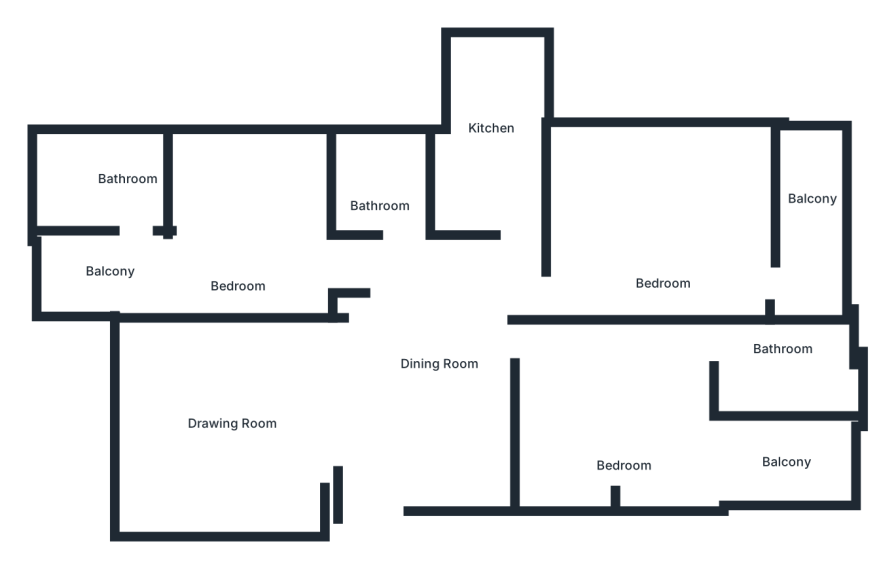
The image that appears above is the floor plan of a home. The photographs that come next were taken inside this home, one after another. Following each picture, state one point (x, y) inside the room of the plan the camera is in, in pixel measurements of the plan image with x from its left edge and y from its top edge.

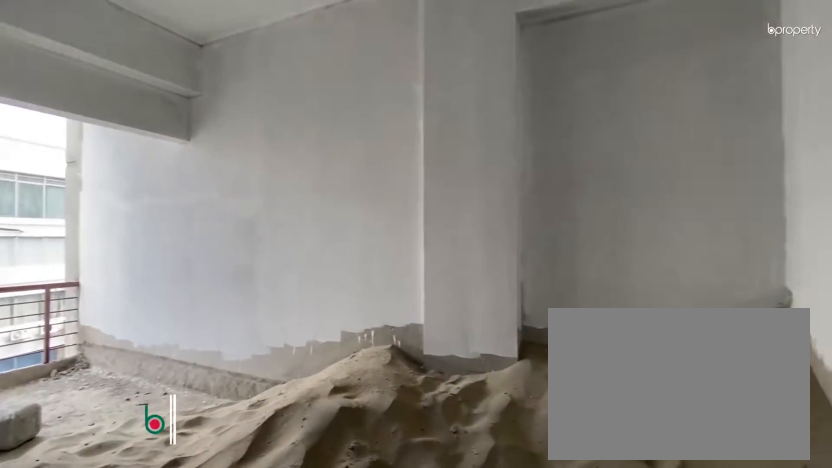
(636, 441)
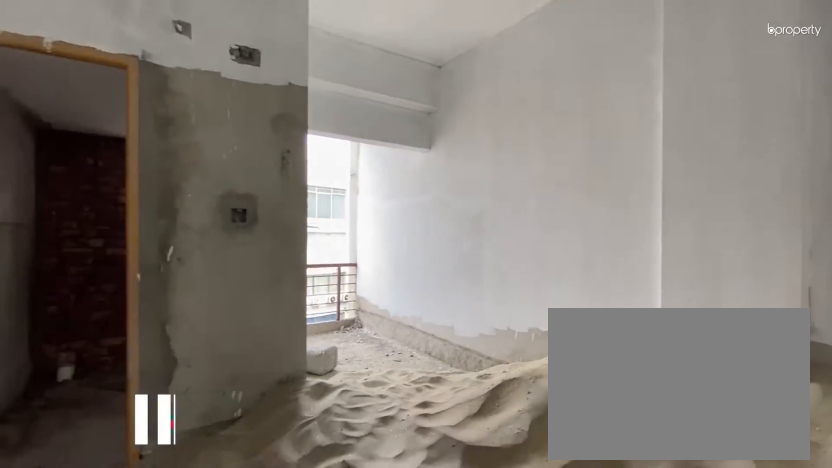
(636, 441)
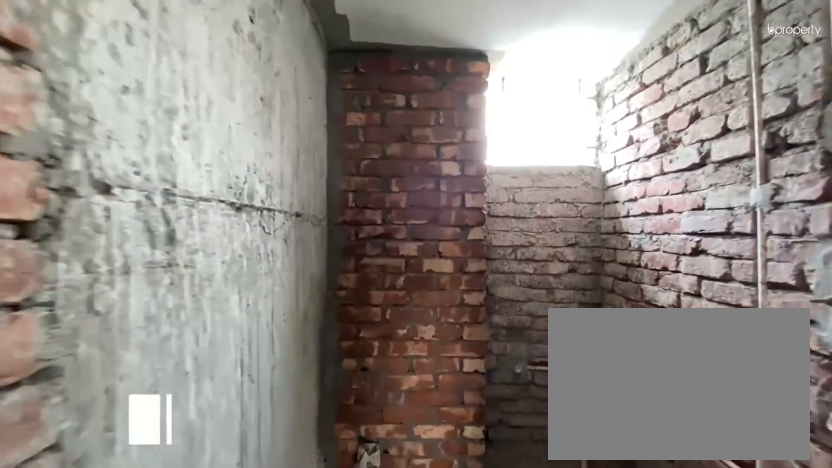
(792, 358)
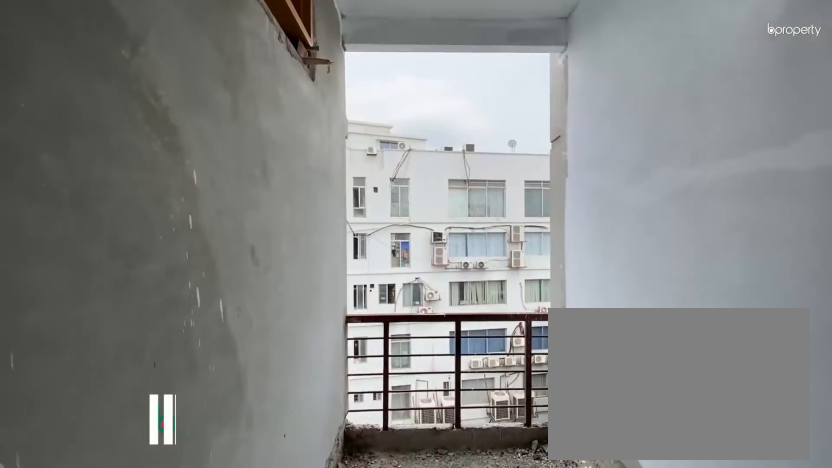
(728, 462)
